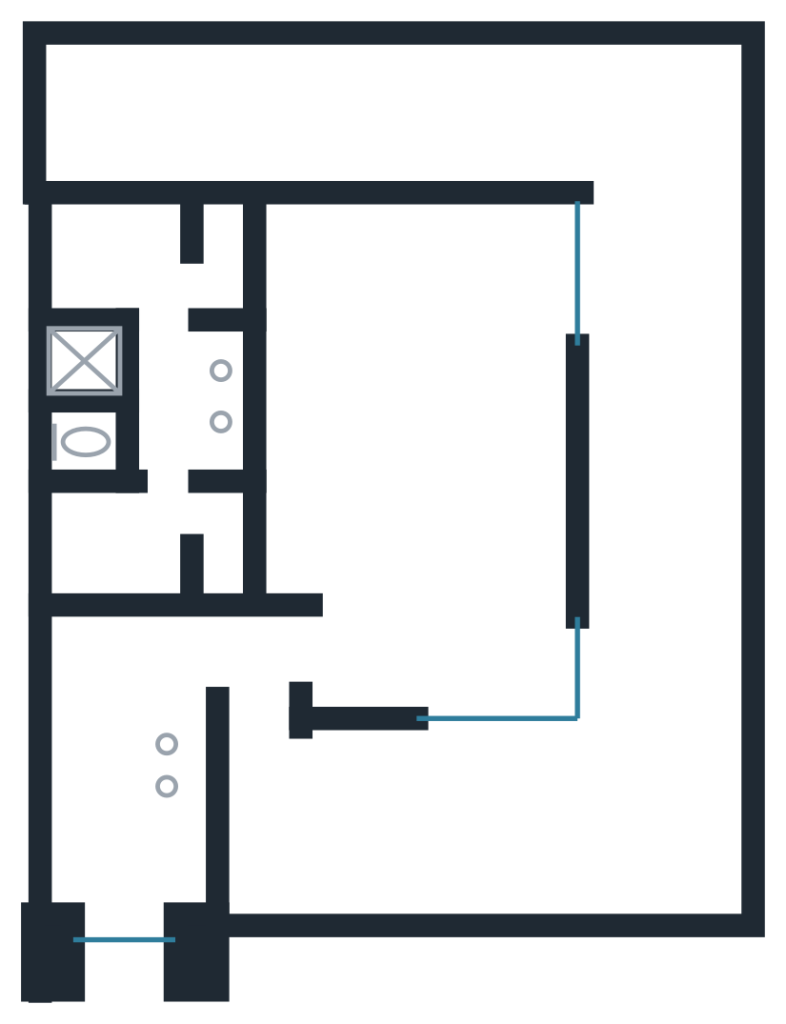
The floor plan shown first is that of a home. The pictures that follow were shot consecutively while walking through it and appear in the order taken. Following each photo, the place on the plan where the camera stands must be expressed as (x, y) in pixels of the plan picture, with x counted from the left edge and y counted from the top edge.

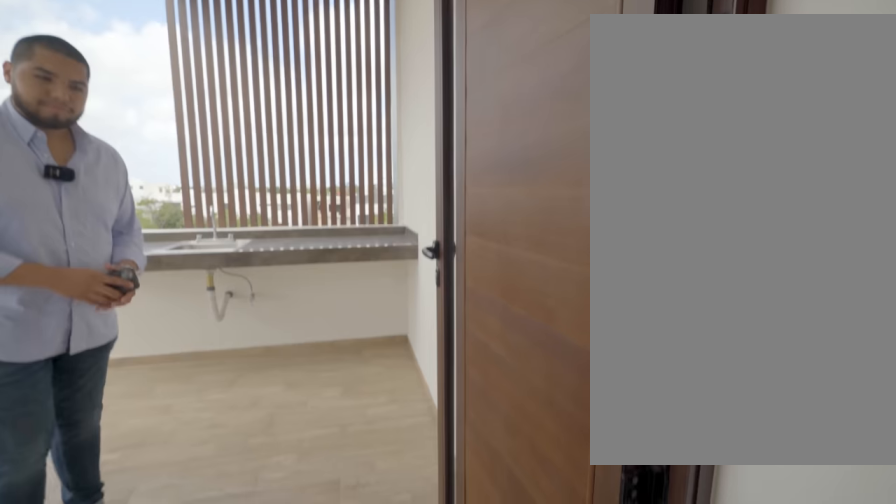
(262, 763)
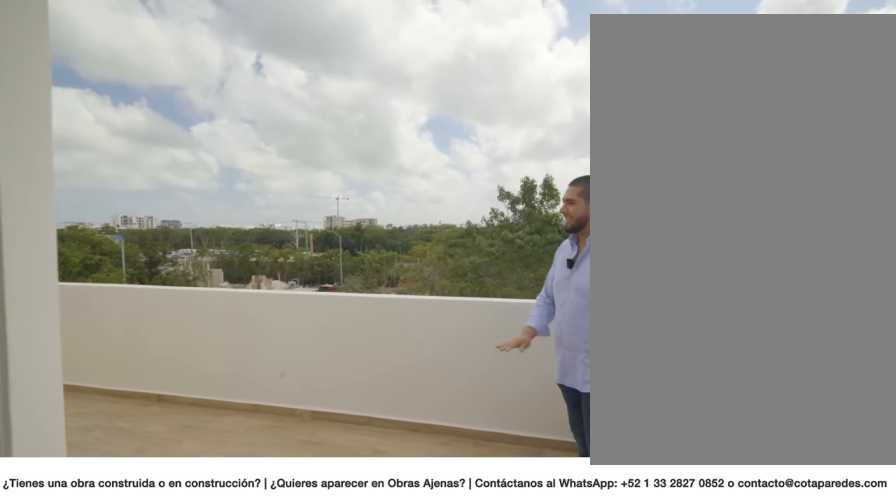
(660, 126)
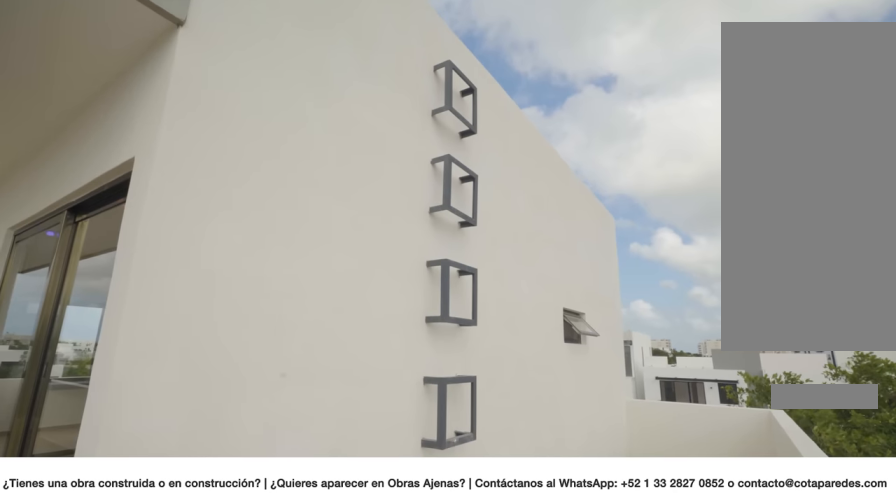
(608, 115)
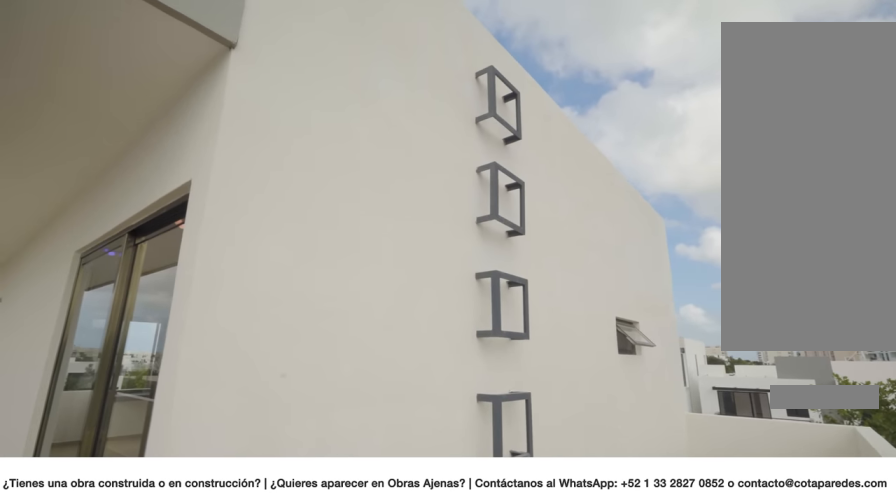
(608, 116)
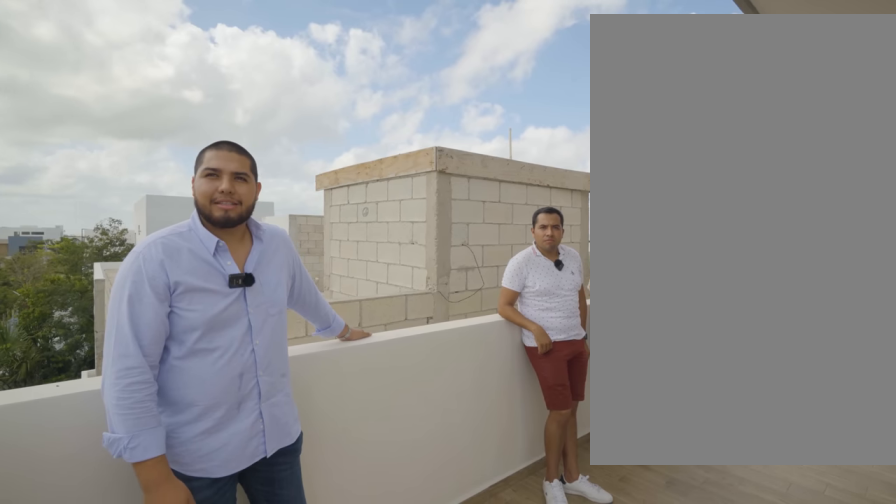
(608, 113)
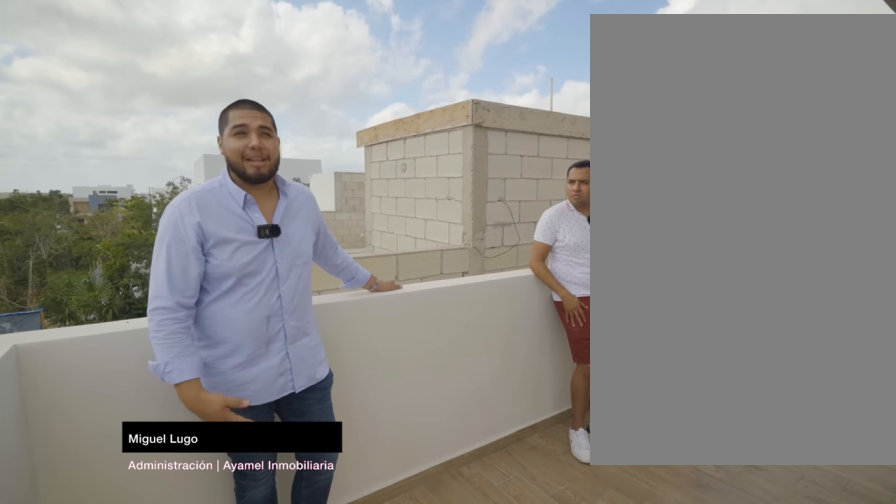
(610, 116)
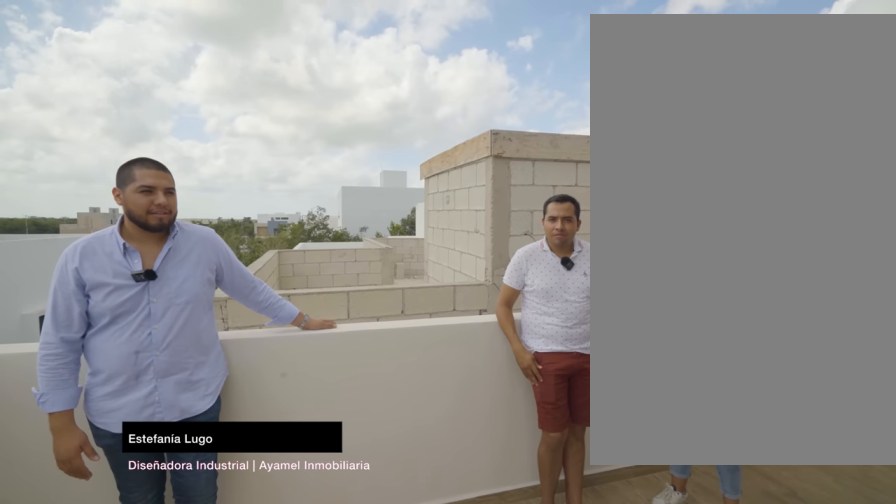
(609, 115)
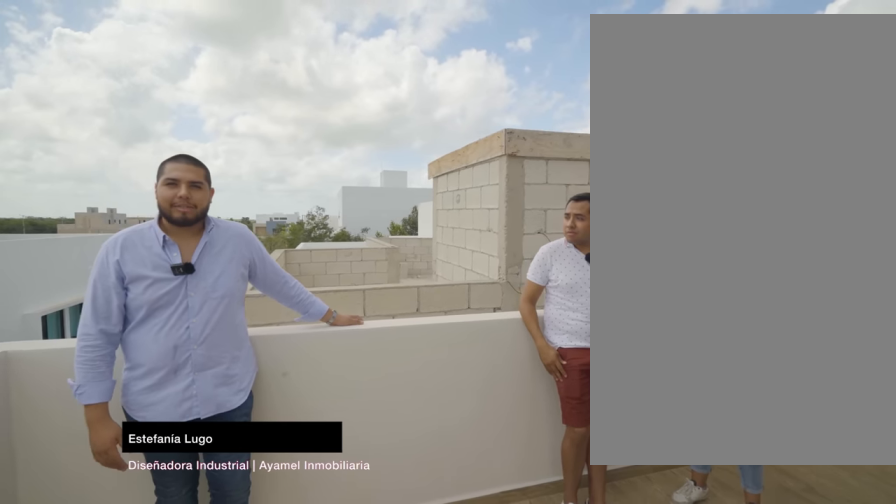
(609, 115)
